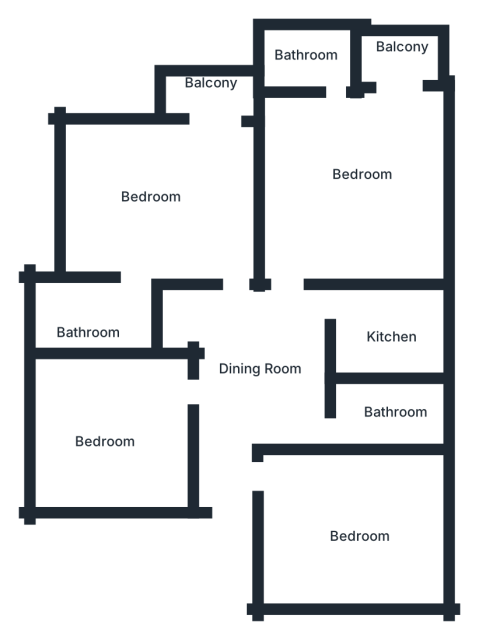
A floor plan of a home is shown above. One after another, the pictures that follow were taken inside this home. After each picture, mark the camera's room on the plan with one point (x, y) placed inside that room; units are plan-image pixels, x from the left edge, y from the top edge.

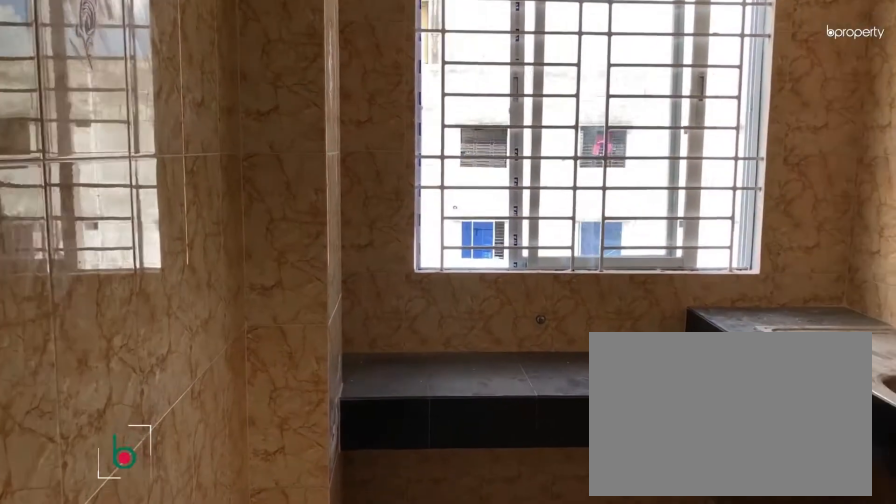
(383, 335)
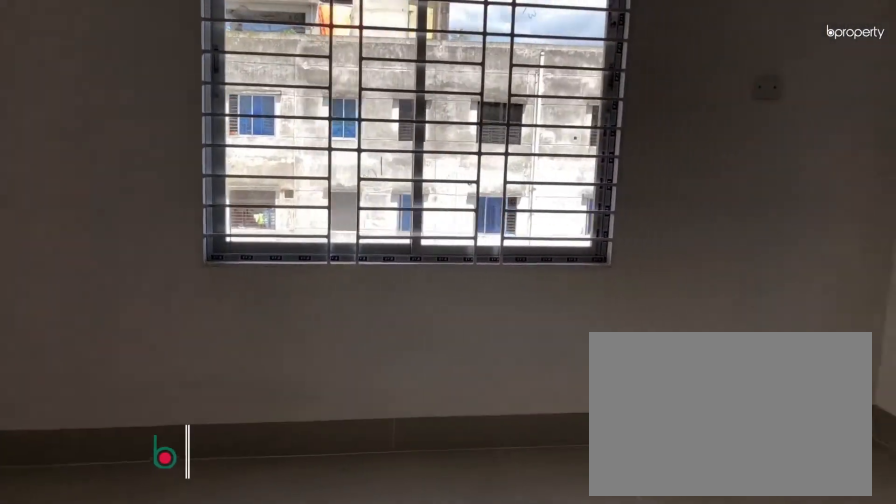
(352, 164)
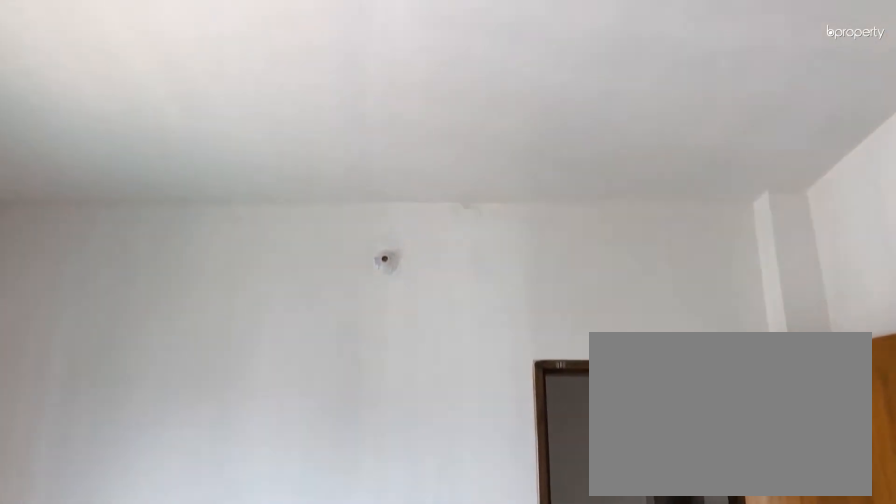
(352, 165)
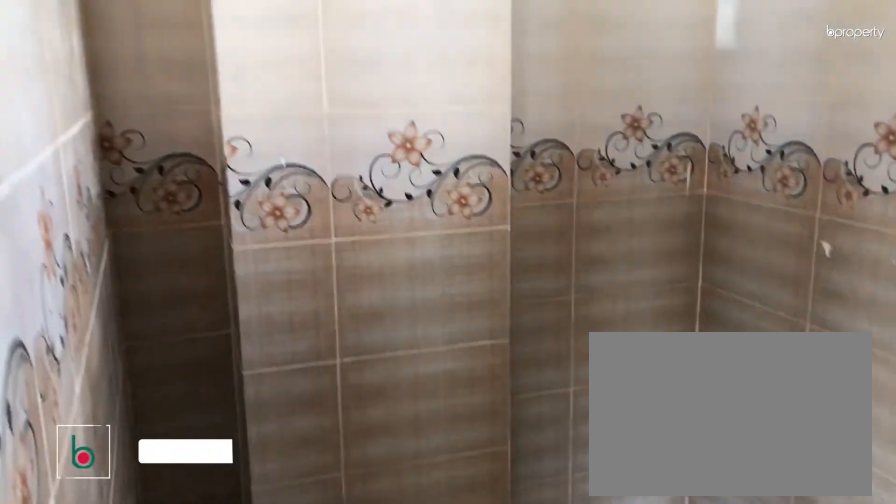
(302, 57)
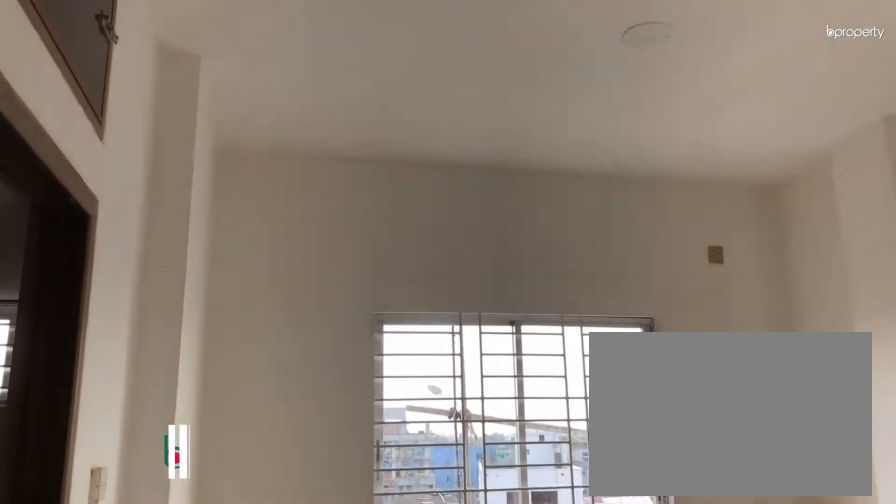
(159, 207)
